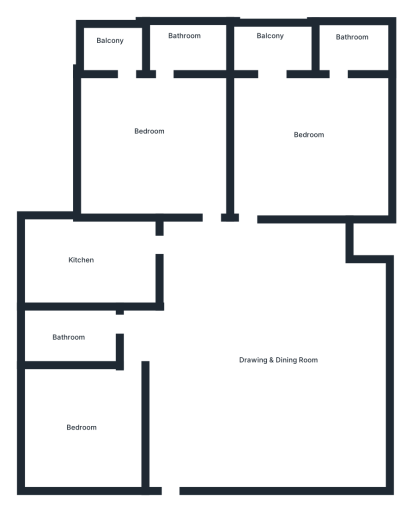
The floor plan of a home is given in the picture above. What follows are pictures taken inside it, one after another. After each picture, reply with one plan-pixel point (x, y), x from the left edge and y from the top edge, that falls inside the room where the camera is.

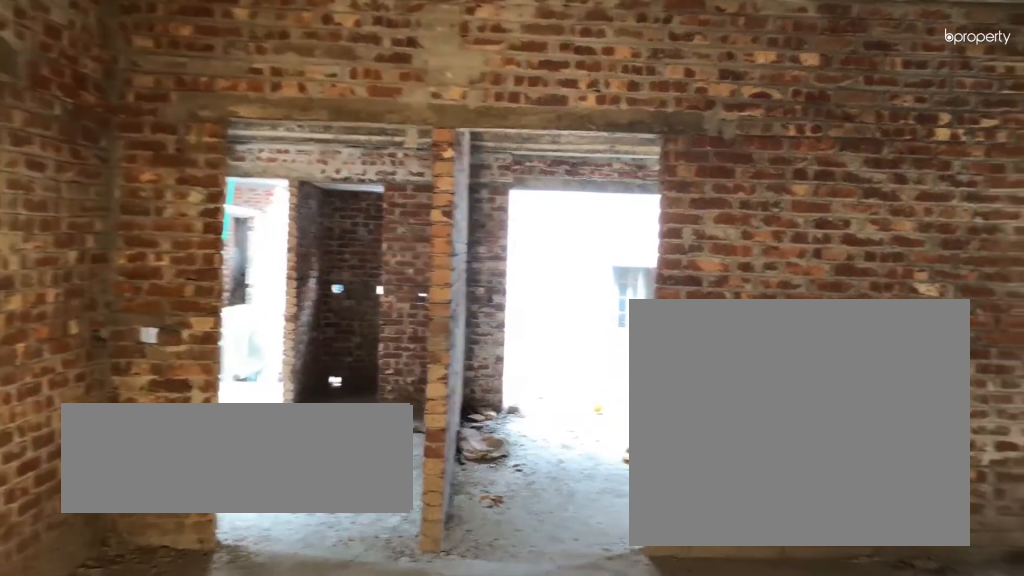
(244, 351)
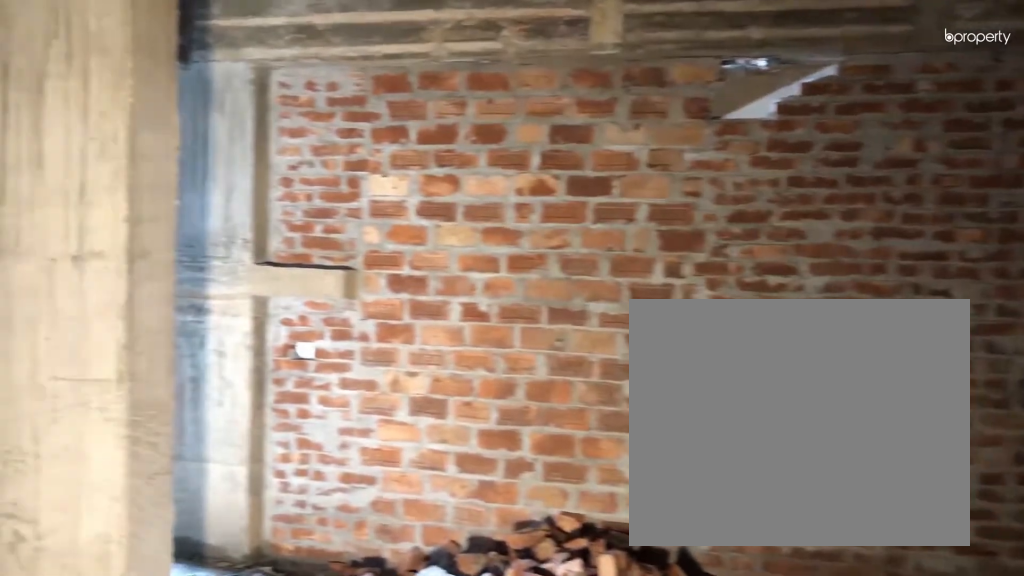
(278, 358)
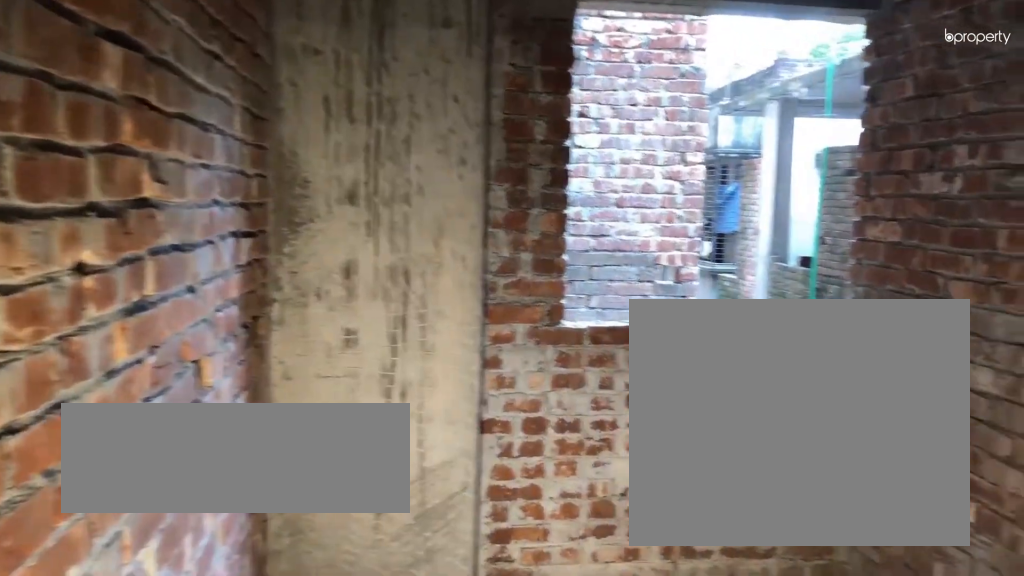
(92, 256)
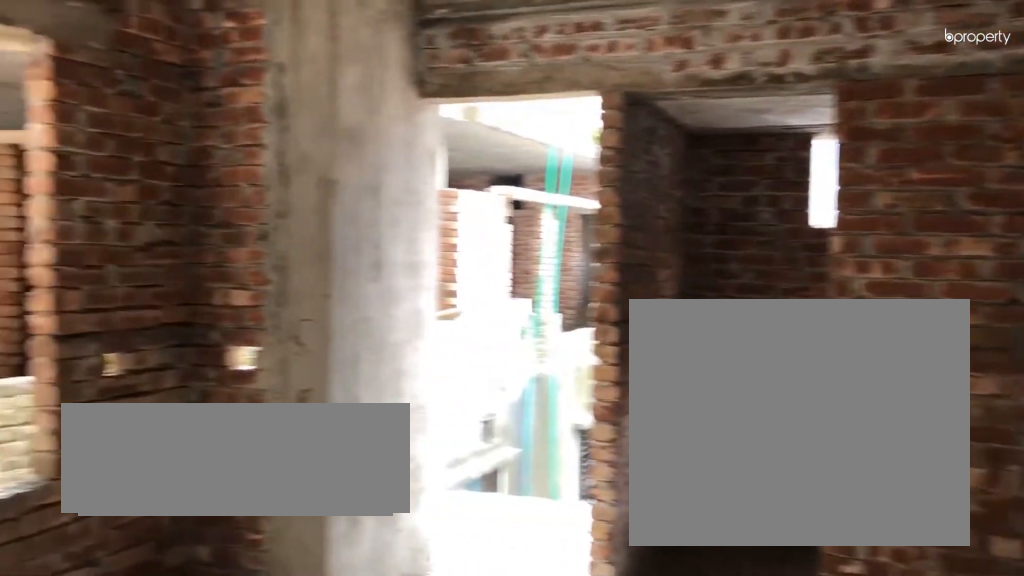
(155, 143)
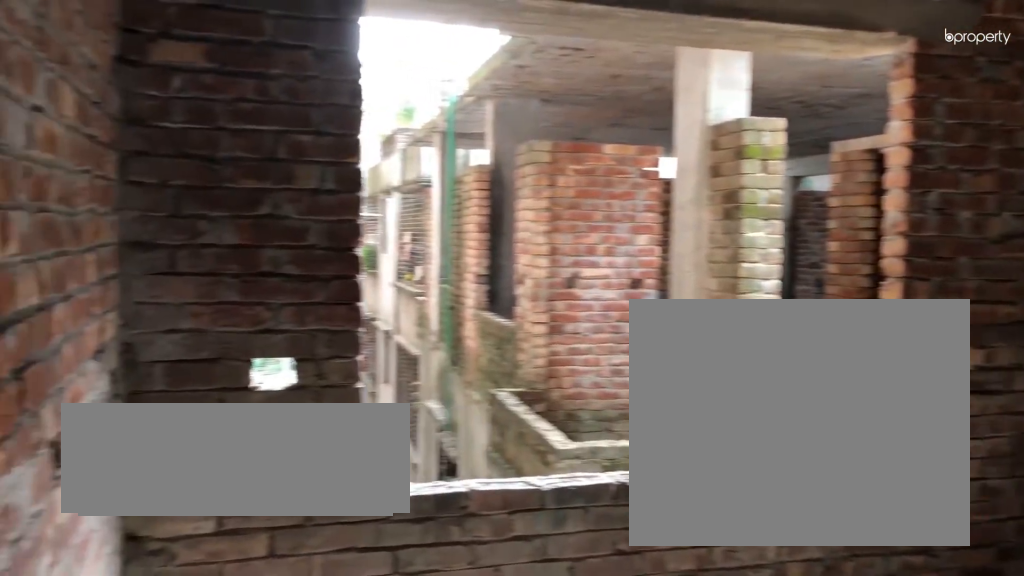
(155, 143)
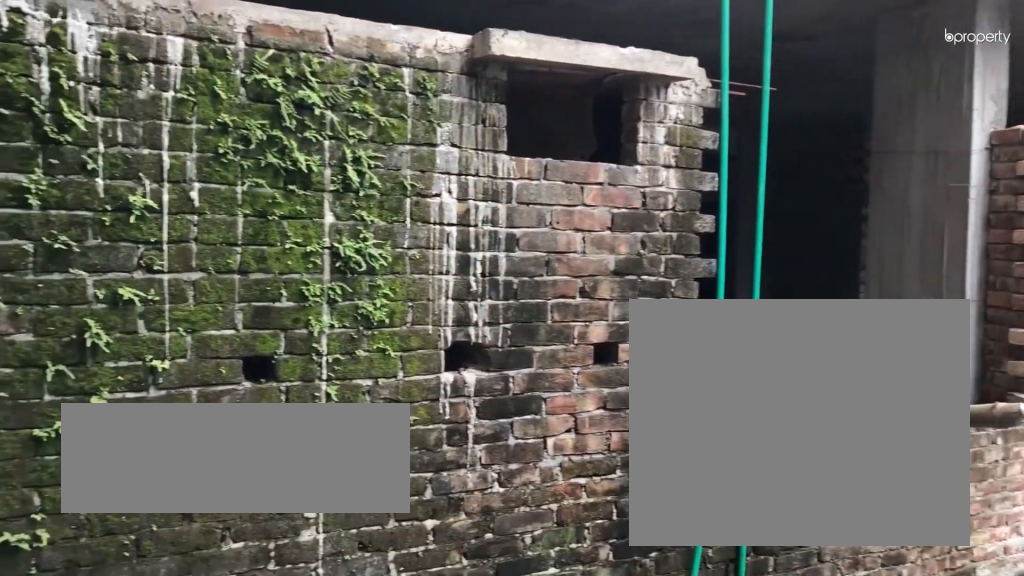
(114, 52)
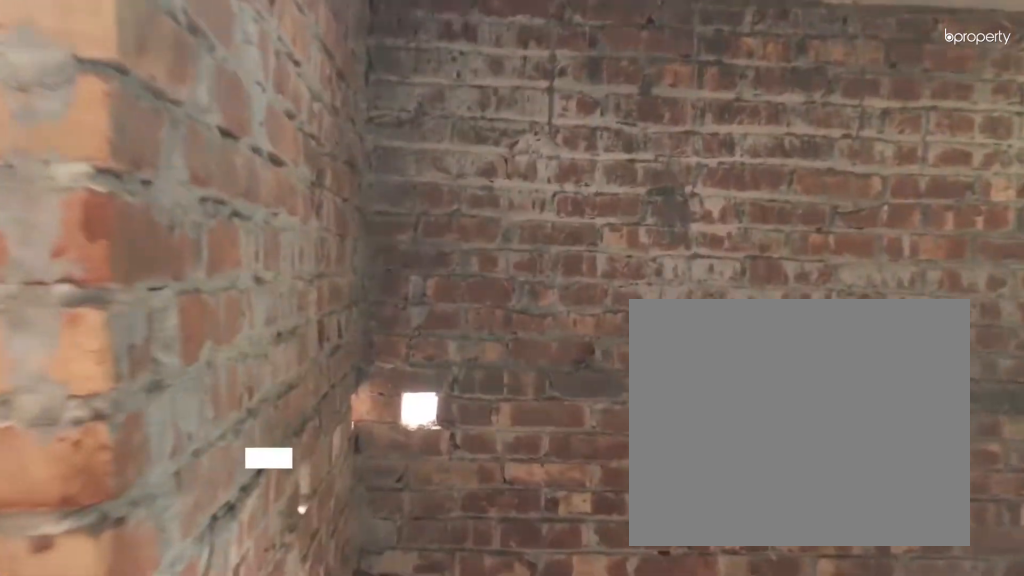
(354, 51)
